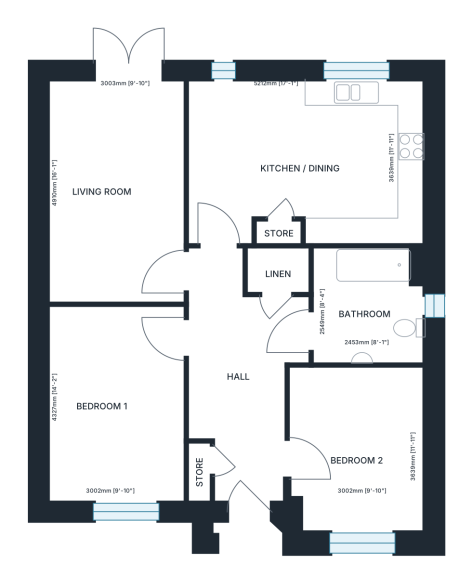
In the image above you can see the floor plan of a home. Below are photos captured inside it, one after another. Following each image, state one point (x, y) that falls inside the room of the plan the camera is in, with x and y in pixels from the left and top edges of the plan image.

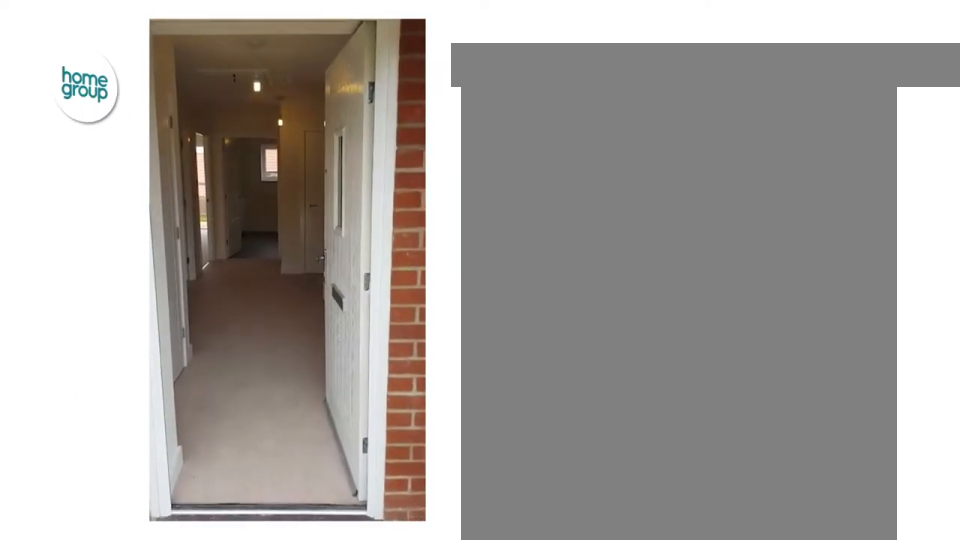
(275, 363)
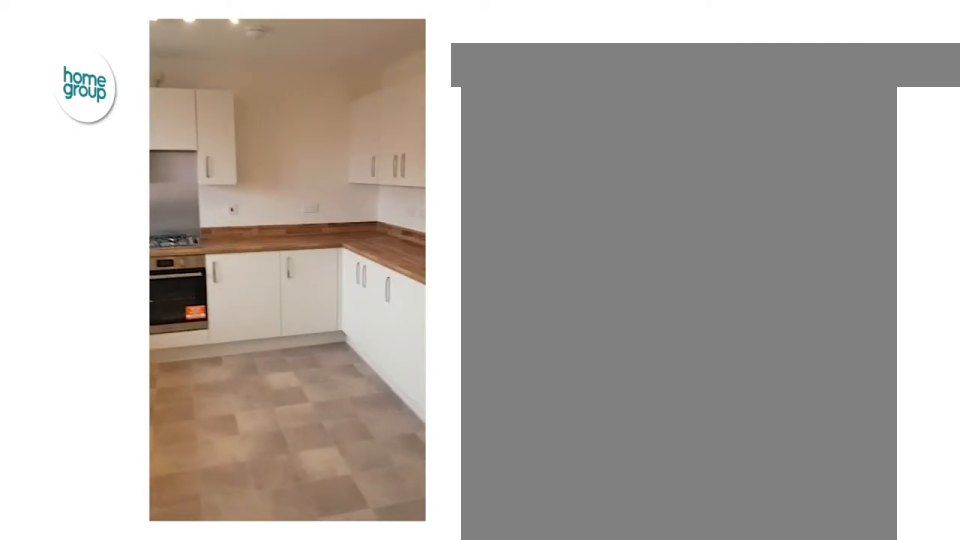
(306, 161)
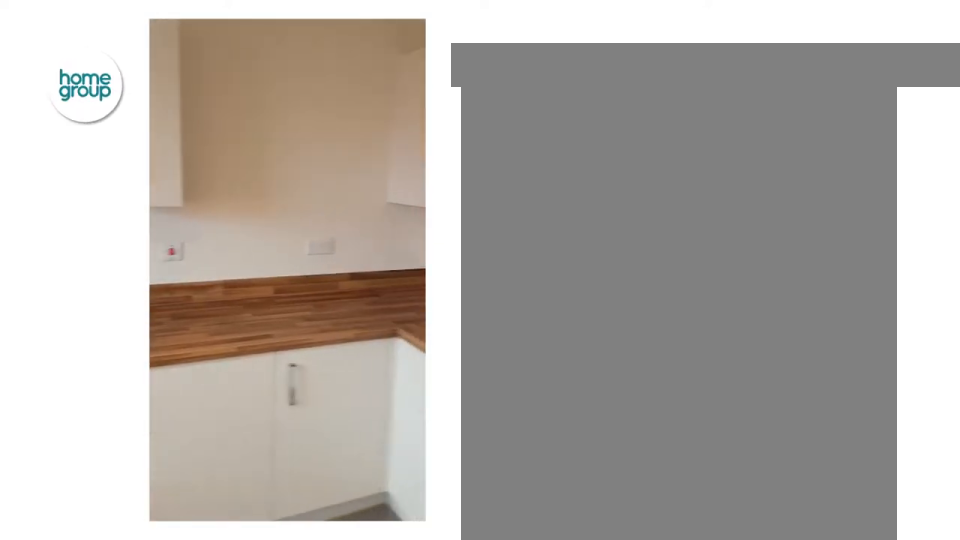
(306, 161)
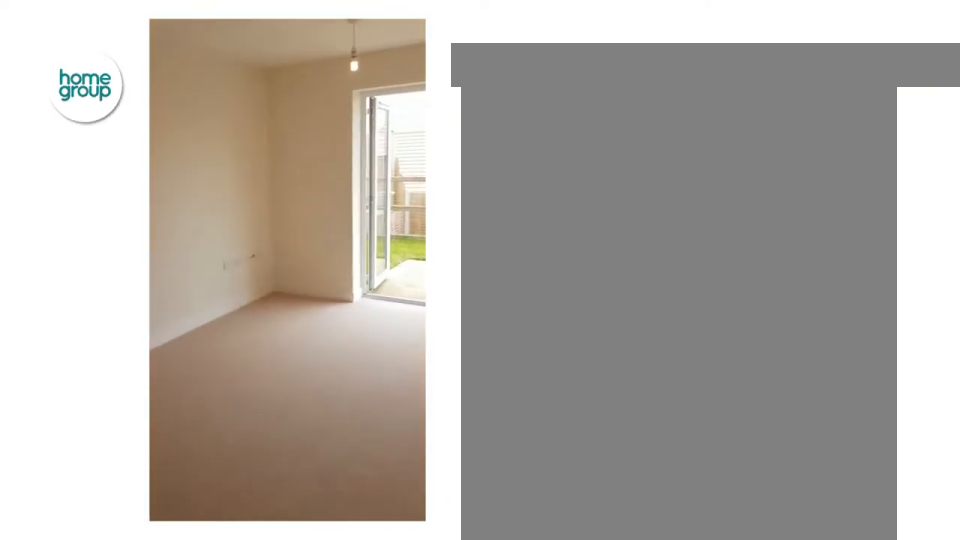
(116, 190)
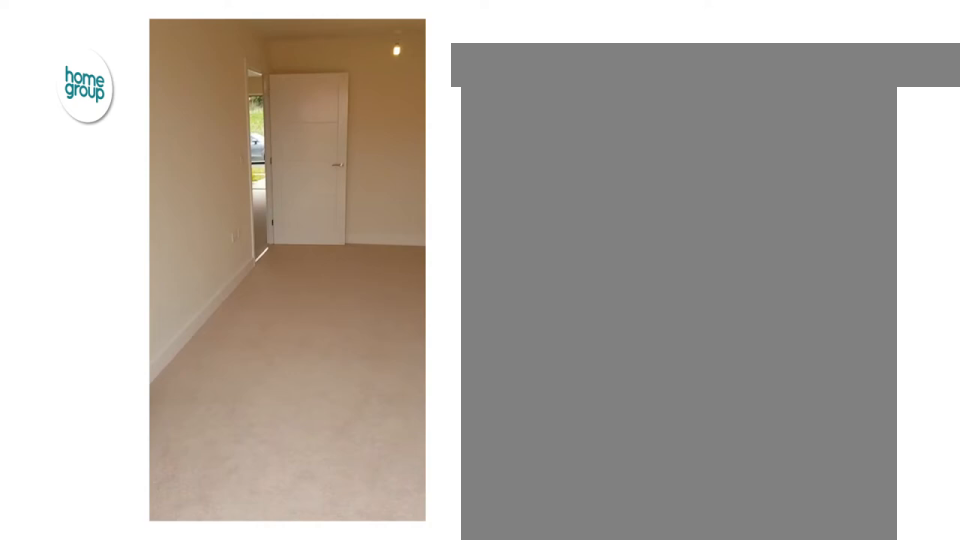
(116, 190)
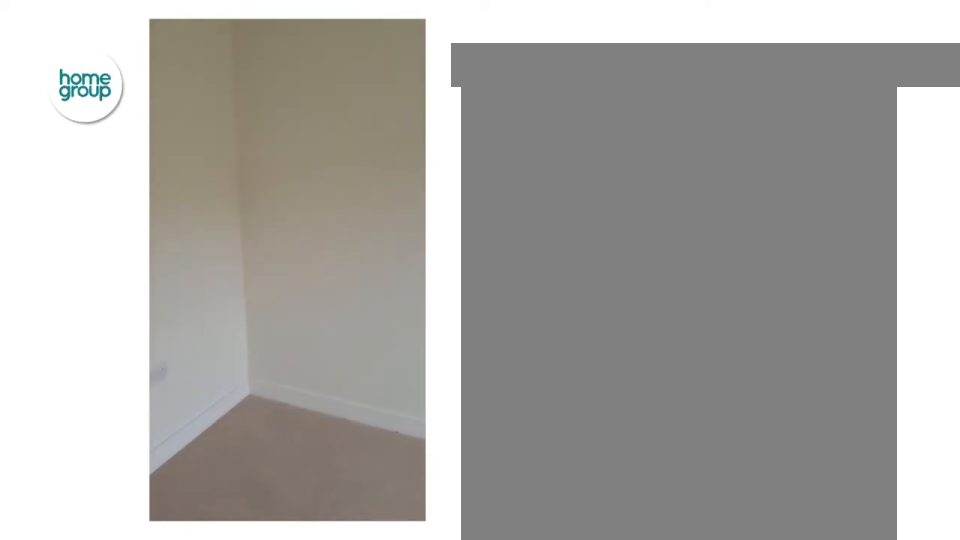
(359, 449)
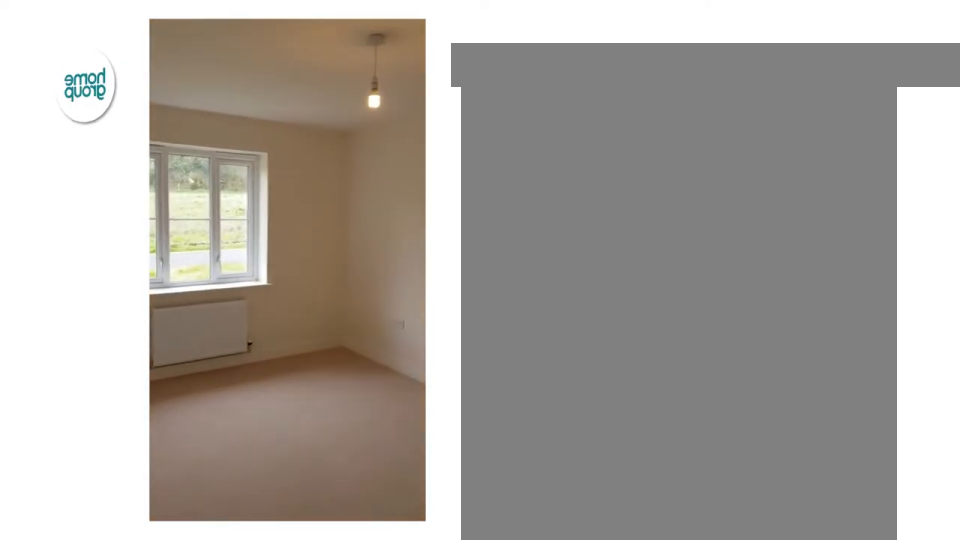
(116, 403)
